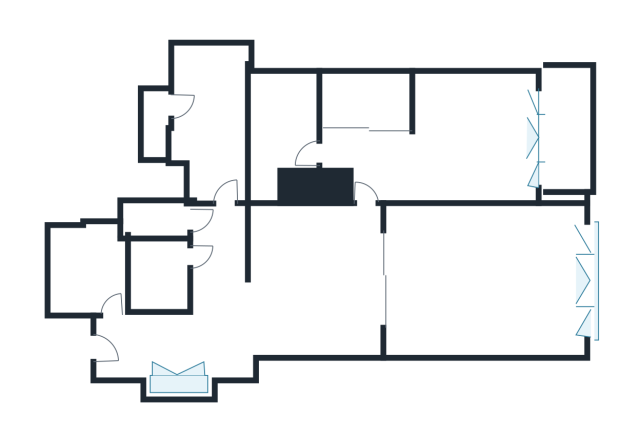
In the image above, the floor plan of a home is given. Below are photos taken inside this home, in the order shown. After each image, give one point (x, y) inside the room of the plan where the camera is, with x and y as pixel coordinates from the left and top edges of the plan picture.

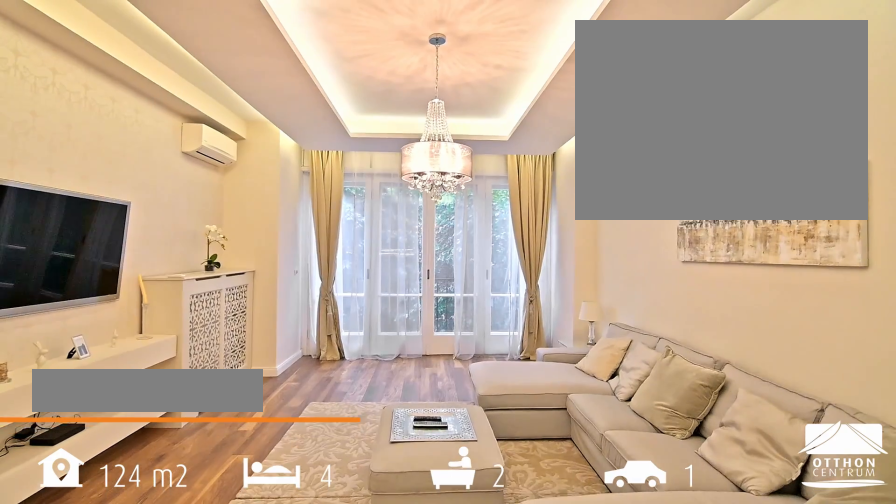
(487, 287)
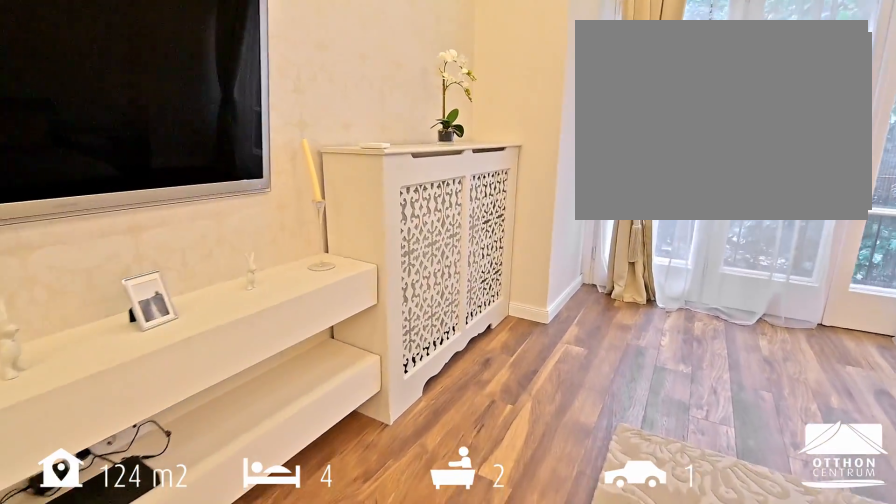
(487, 287)
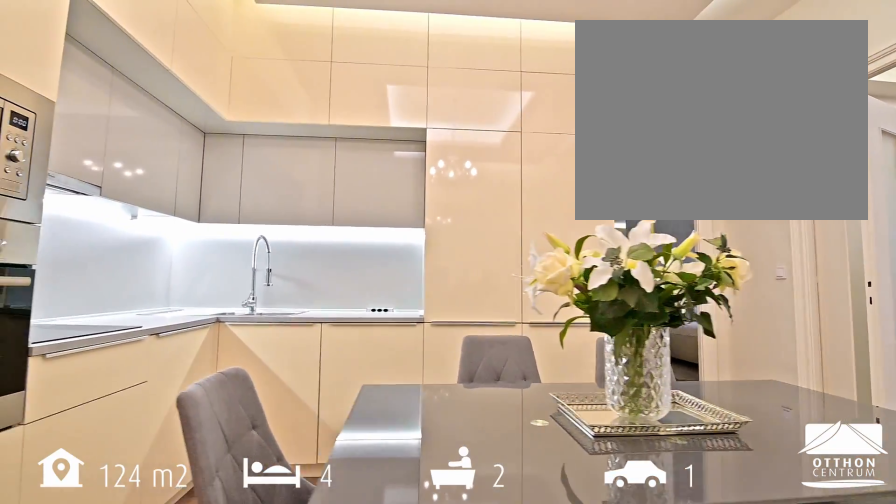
(334, 288)
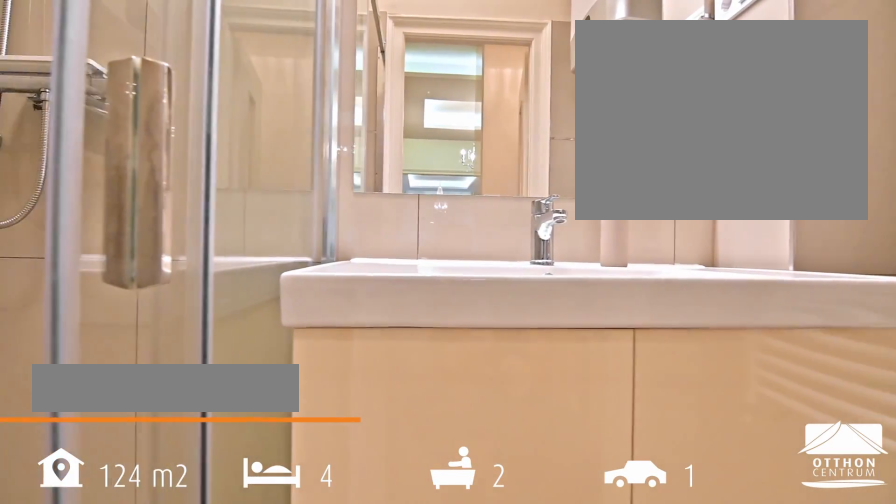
(162, 281)
